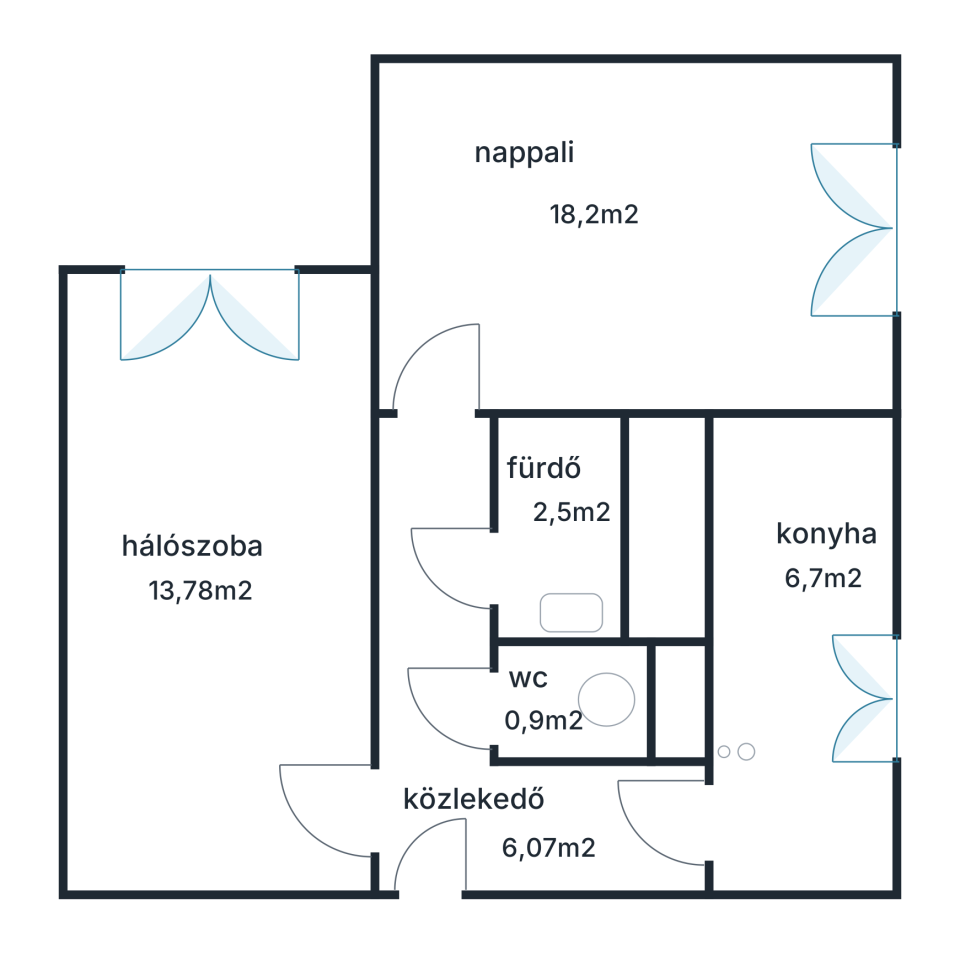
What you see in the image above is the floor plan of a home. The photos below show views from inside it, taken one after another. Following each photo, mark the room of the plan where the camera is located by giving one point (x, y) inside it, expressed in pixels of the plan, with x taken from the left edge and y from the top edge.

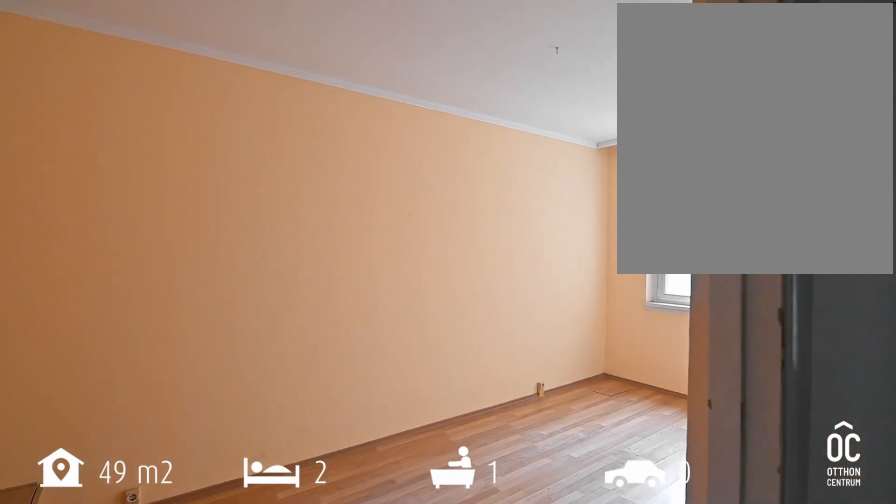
(203, 563)
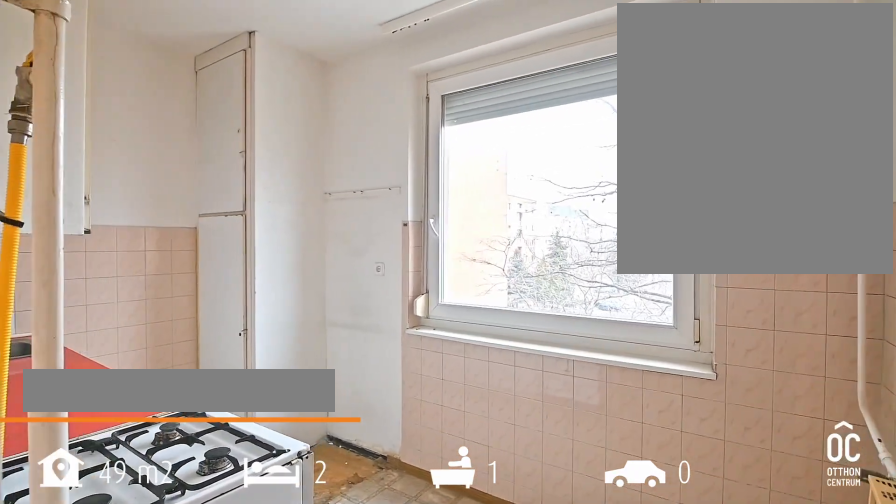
(798, 666)
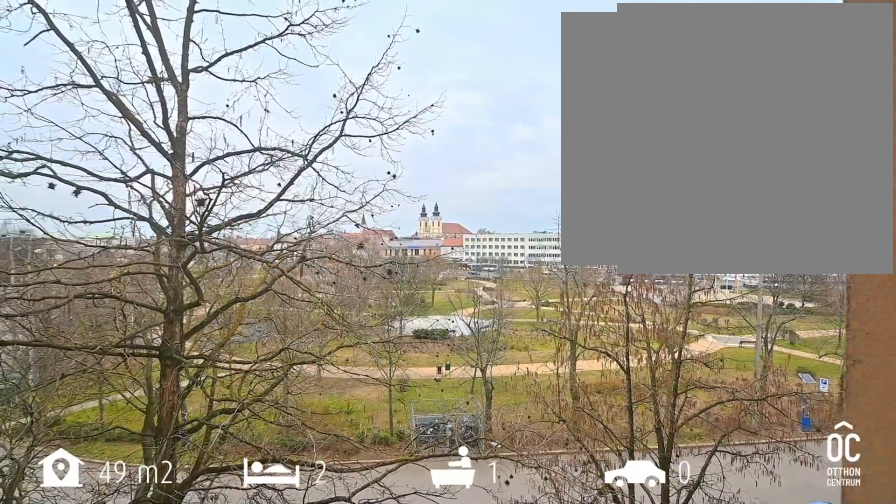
(798, 666)
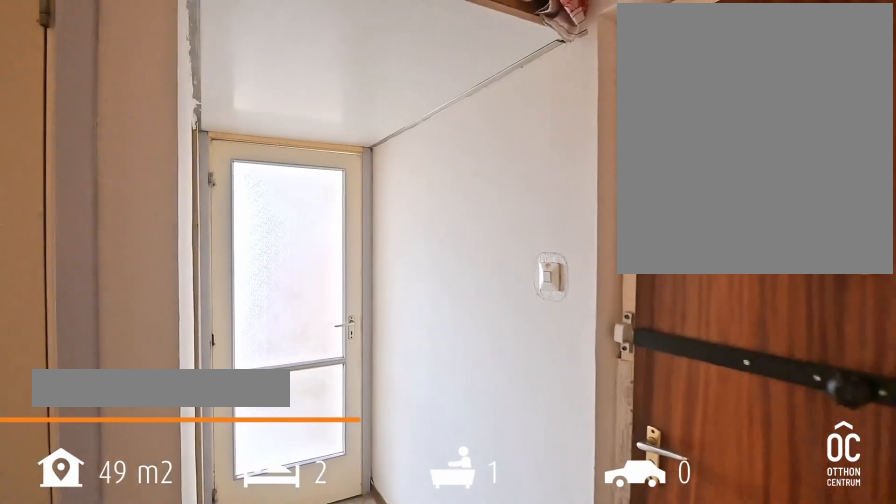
(446, 827)
